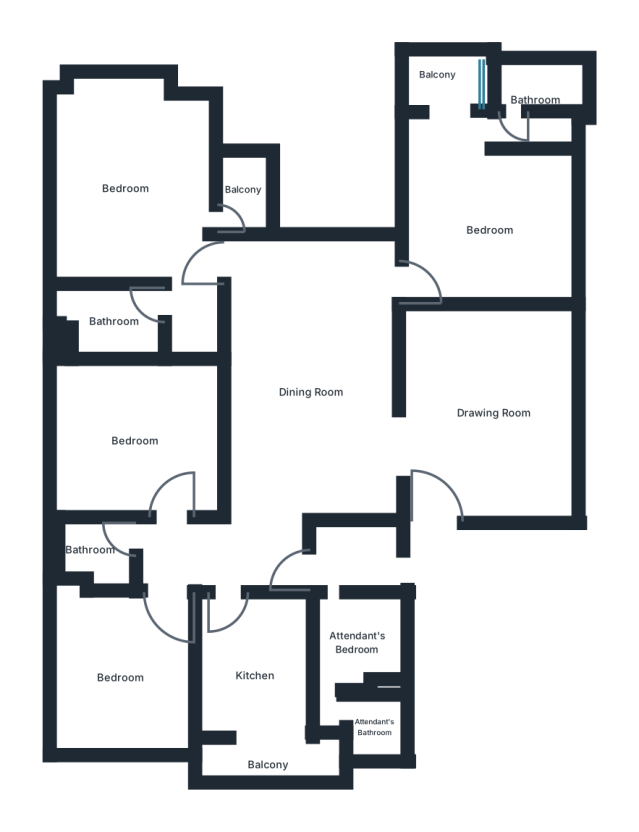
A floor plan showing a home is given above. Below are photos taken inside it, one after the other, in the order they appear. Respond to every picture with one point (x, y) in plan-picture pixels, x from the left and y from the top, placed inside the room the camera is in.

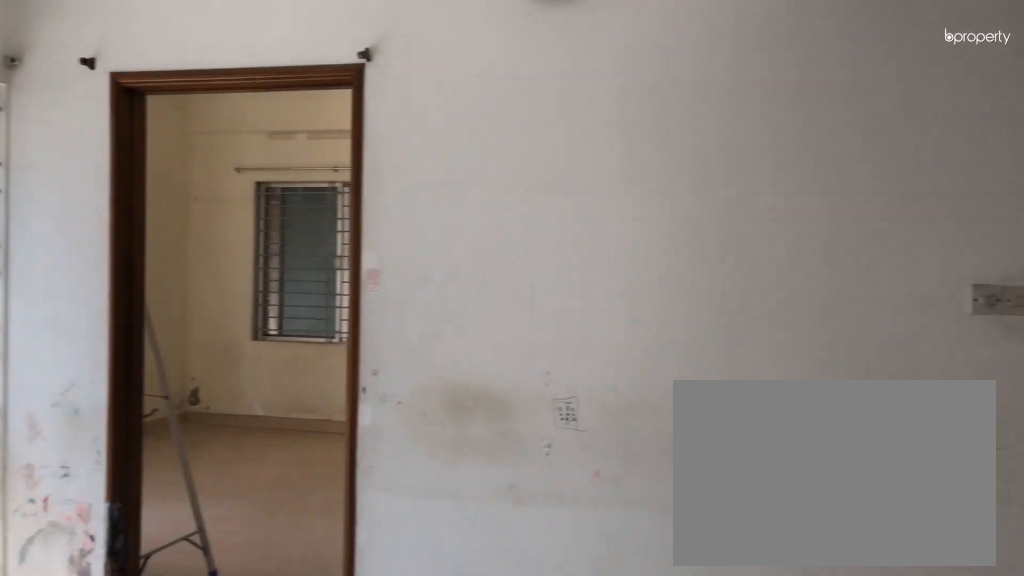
(309, 392)
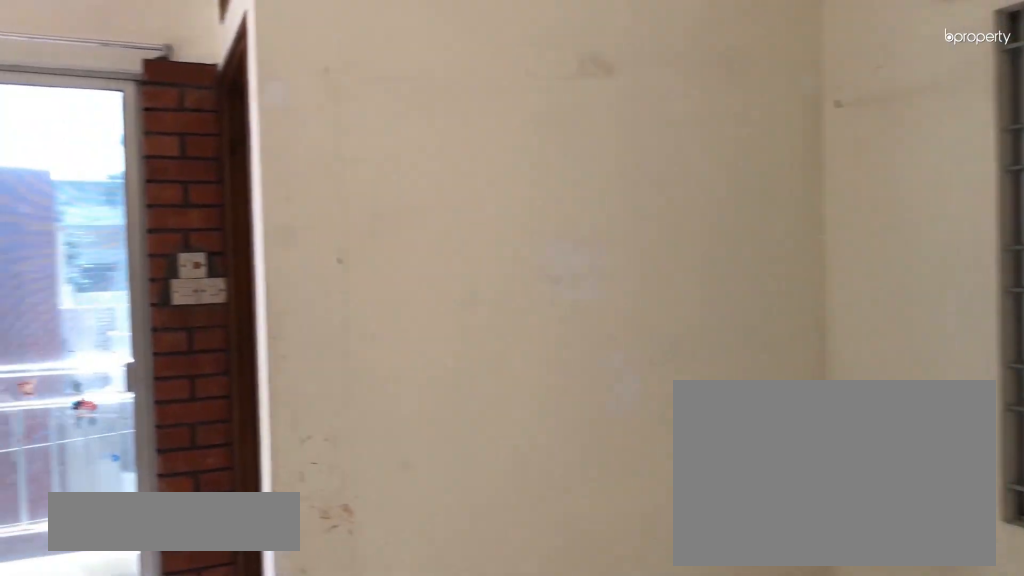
(489, 232)
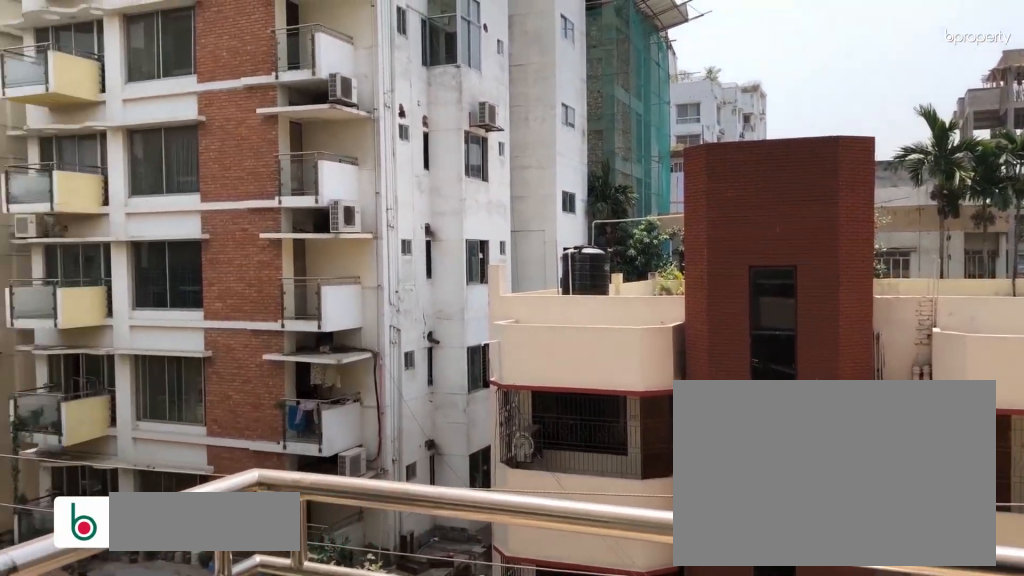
(437, 75)
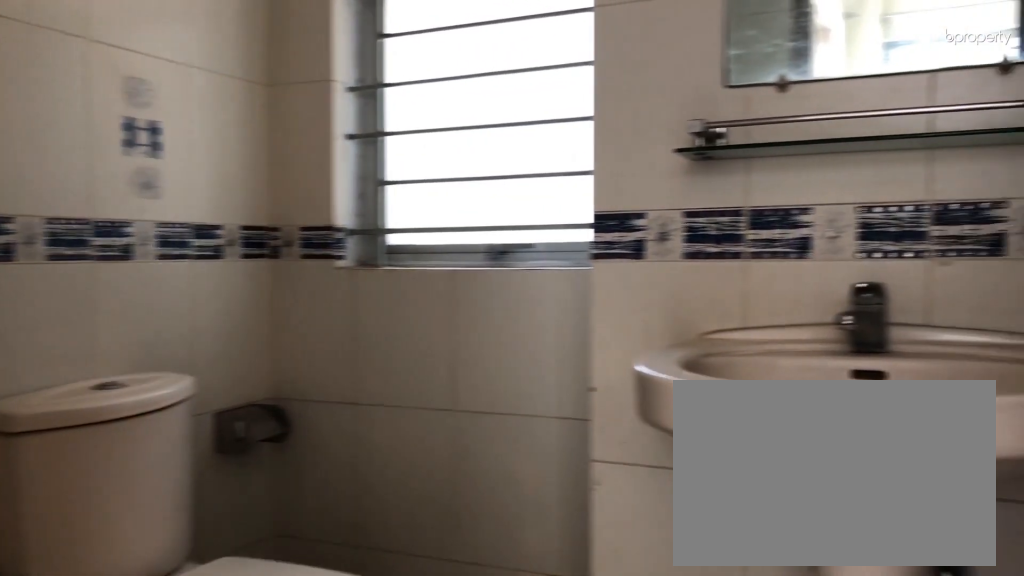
(535, 102)
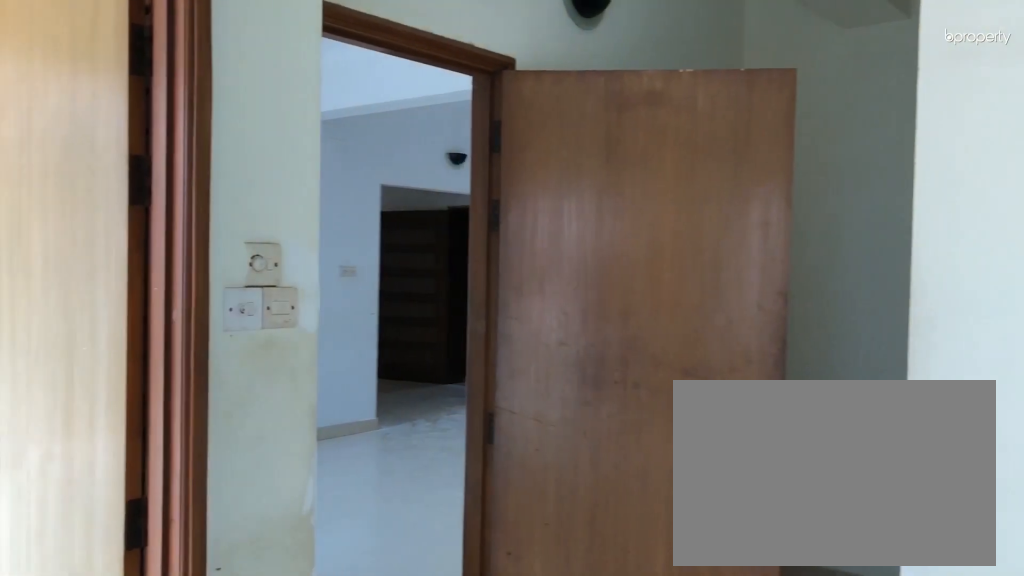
(121, 189)
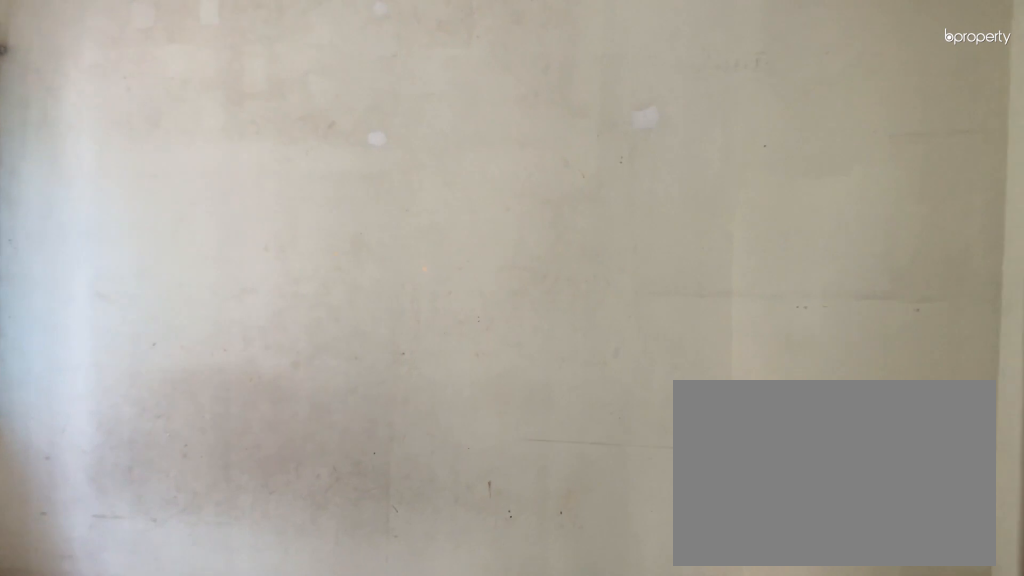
(134, 442)
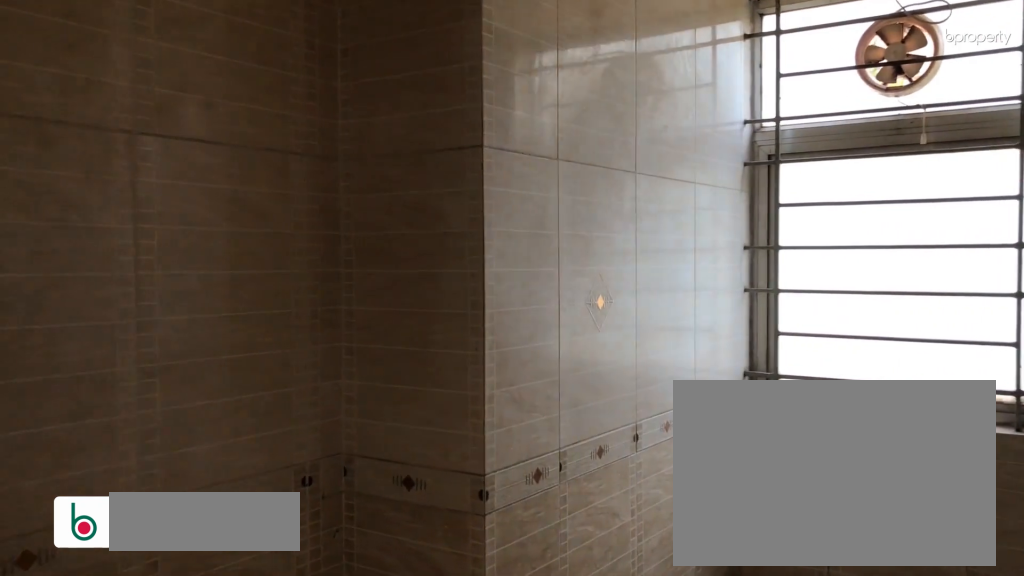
(87, 551)
